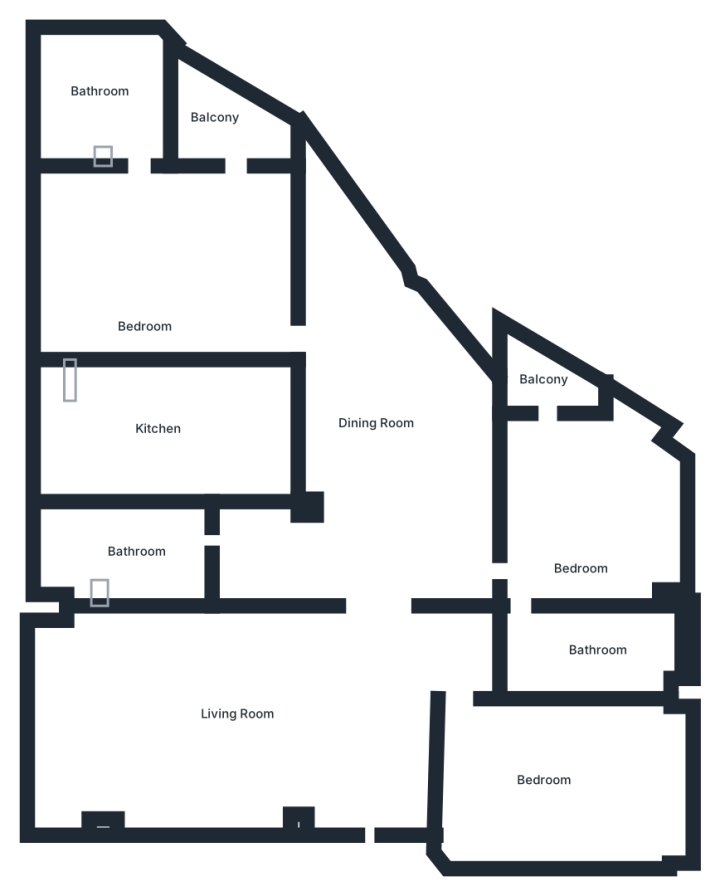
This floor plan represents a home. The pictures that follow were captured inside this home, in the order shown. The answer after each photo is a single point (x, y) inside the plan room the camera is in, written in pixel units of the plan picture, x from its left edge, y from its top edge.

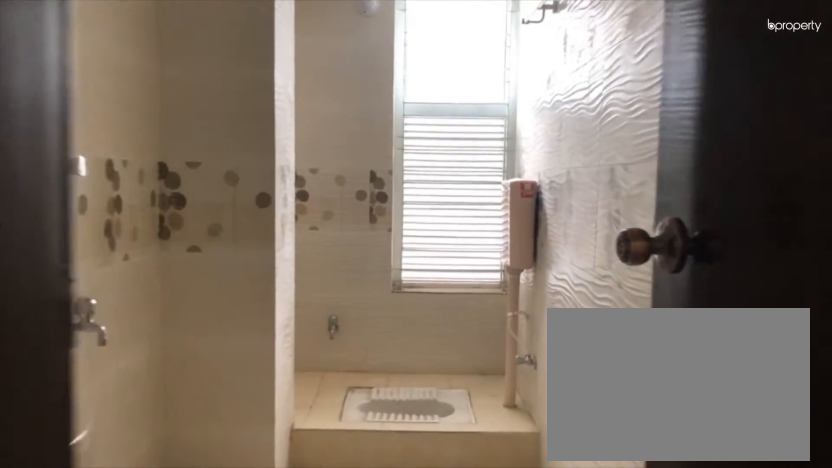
(152, 555)
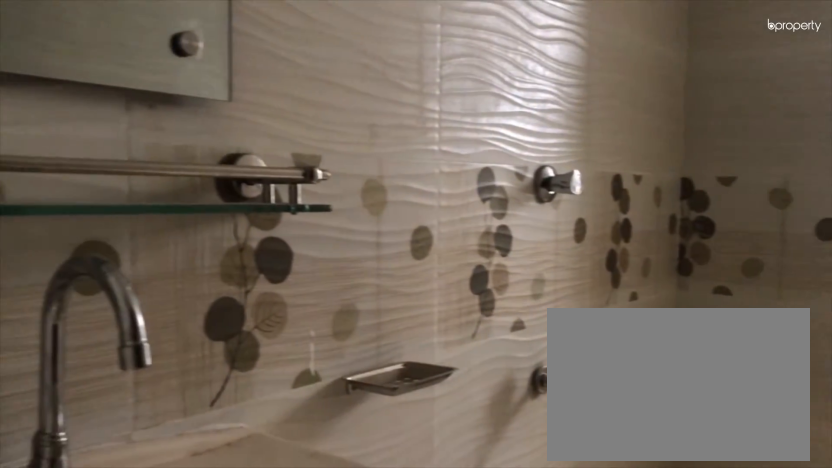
(152, 555)
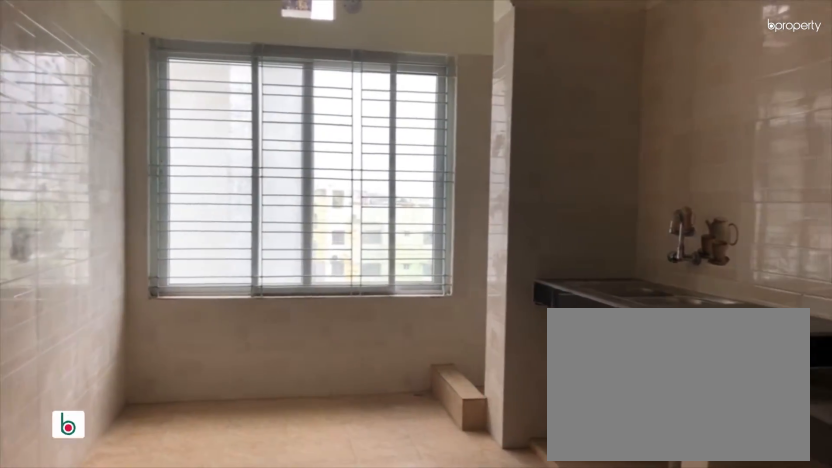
(155, 434)
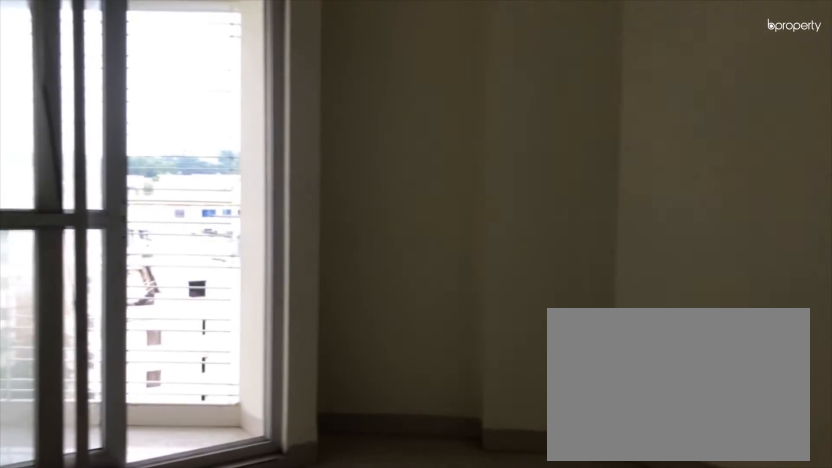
(582, 524)
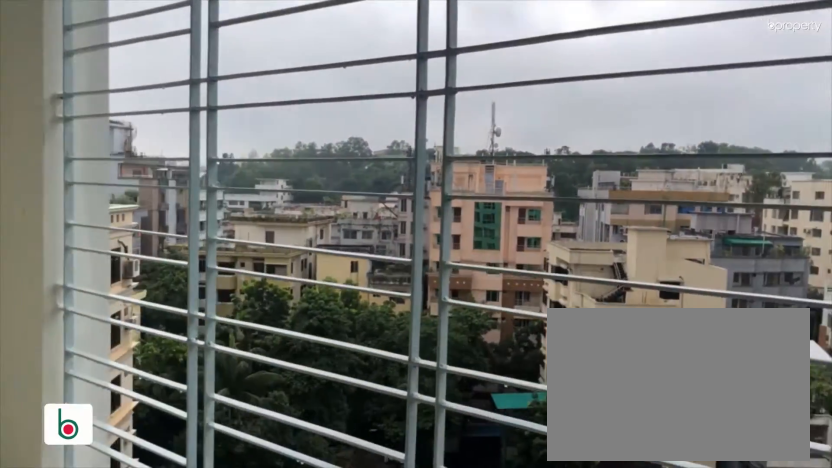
(546, 384)
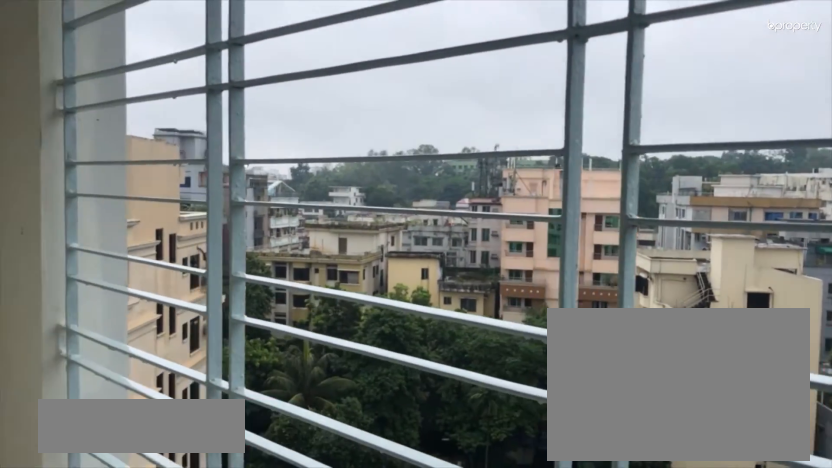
(546, 384)
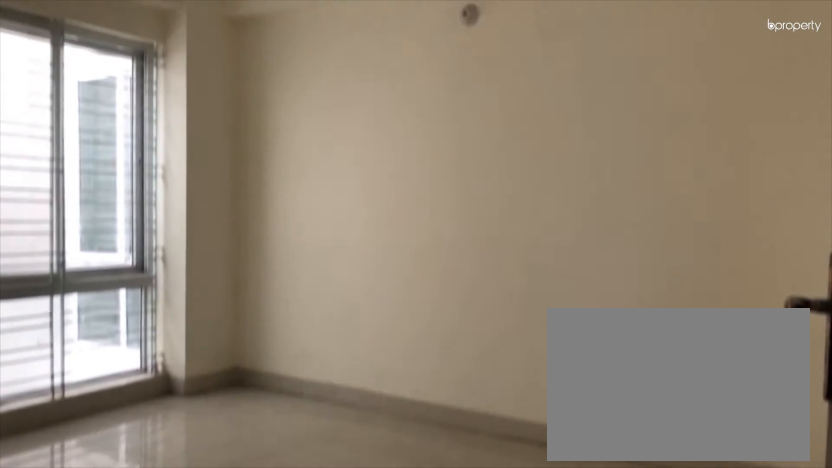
(555, 765)
